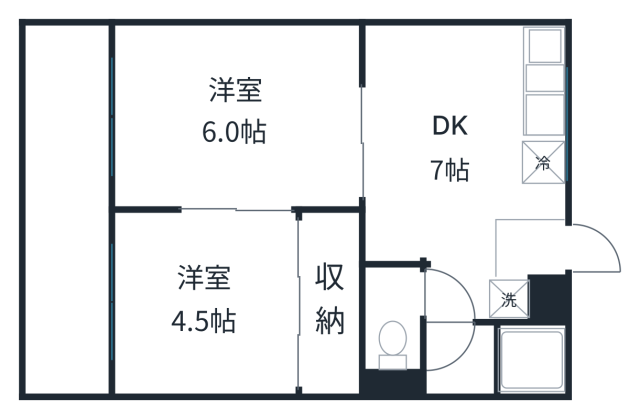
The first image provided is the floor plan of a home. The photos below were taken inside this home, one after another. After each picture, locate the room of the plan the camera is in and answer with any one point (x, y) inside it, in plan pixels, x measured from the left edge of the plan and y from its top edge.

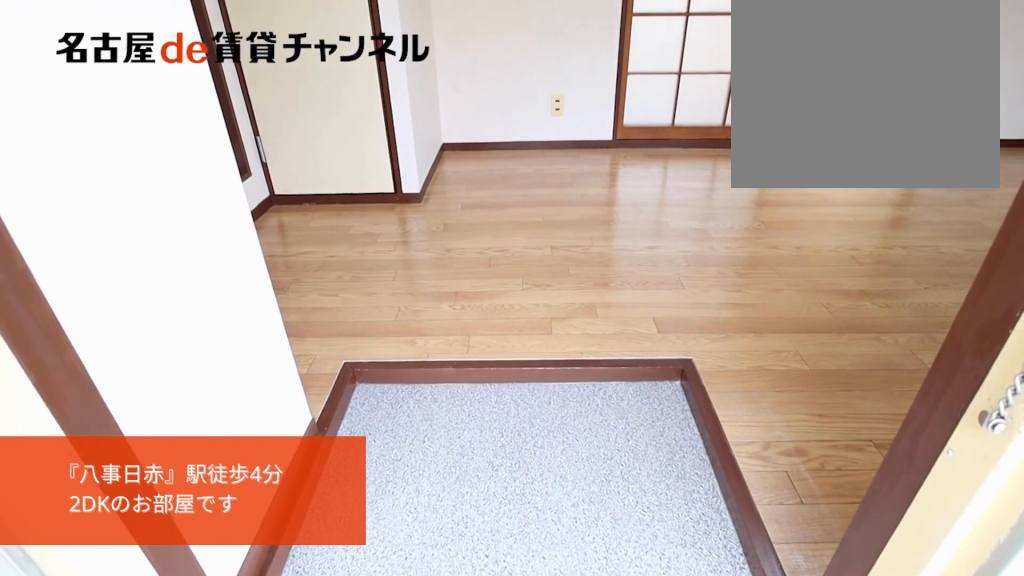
(532, 252)
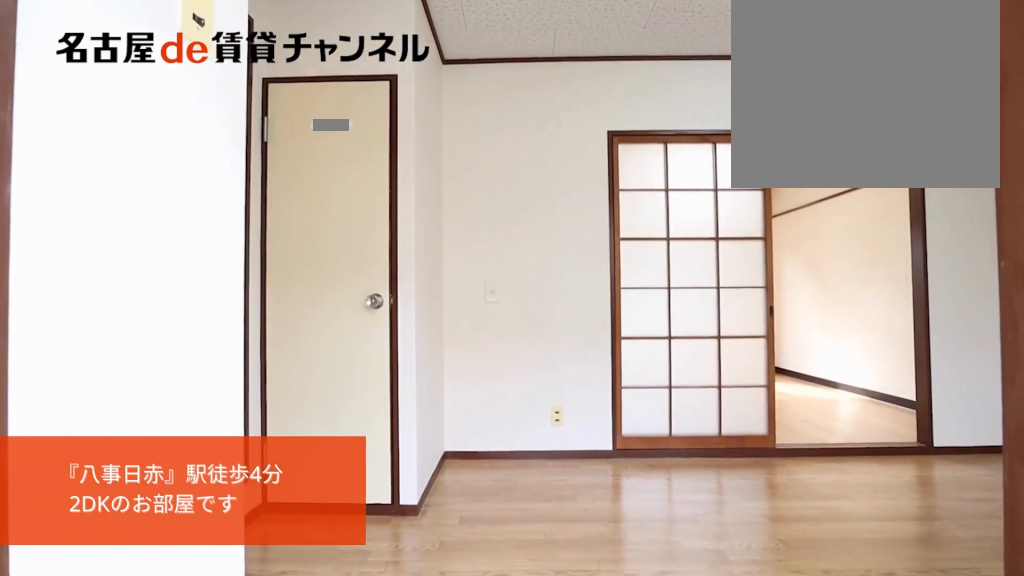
(532, 252)
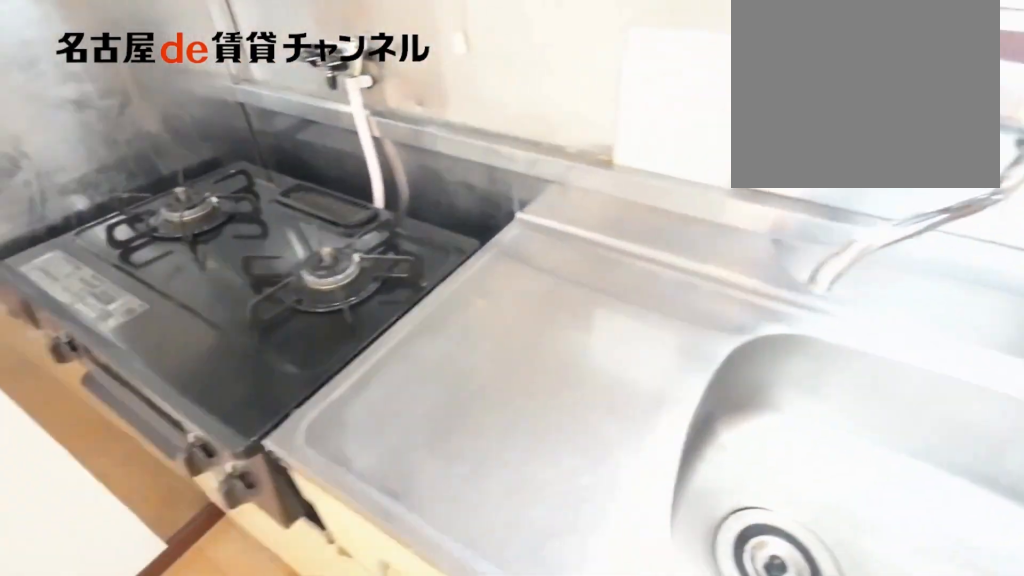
(541, 107)
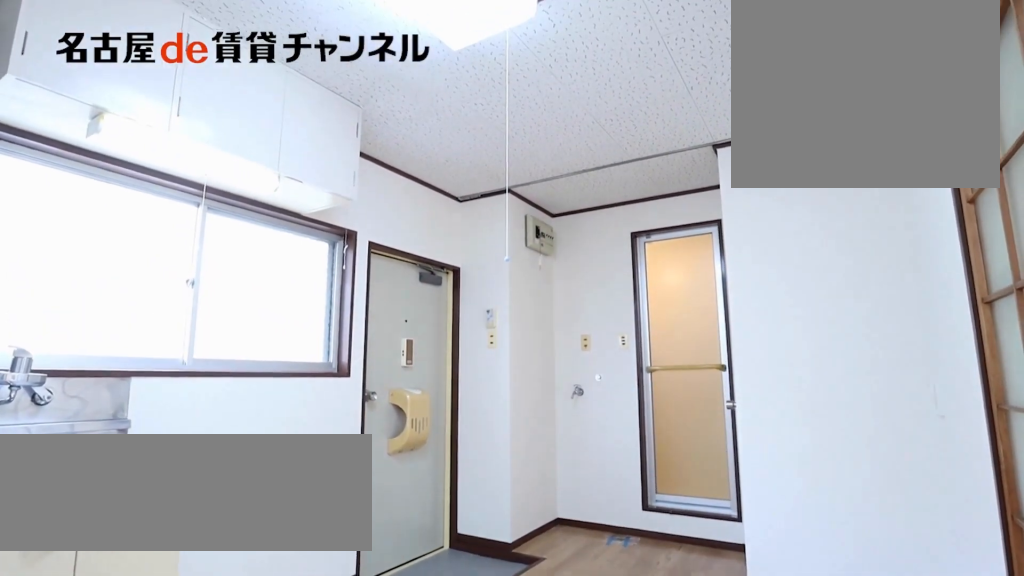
(474, 167)
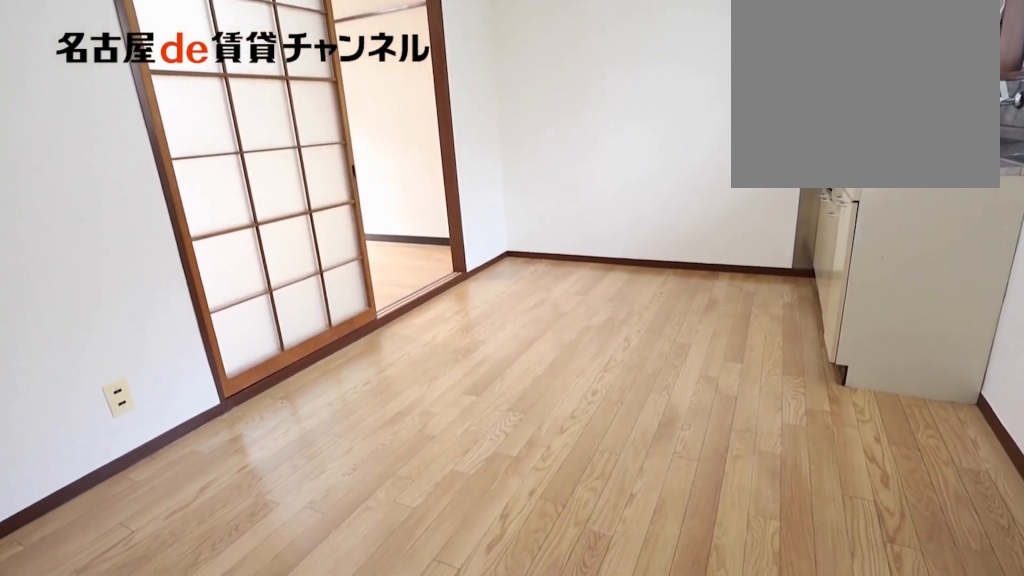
(474, 167)
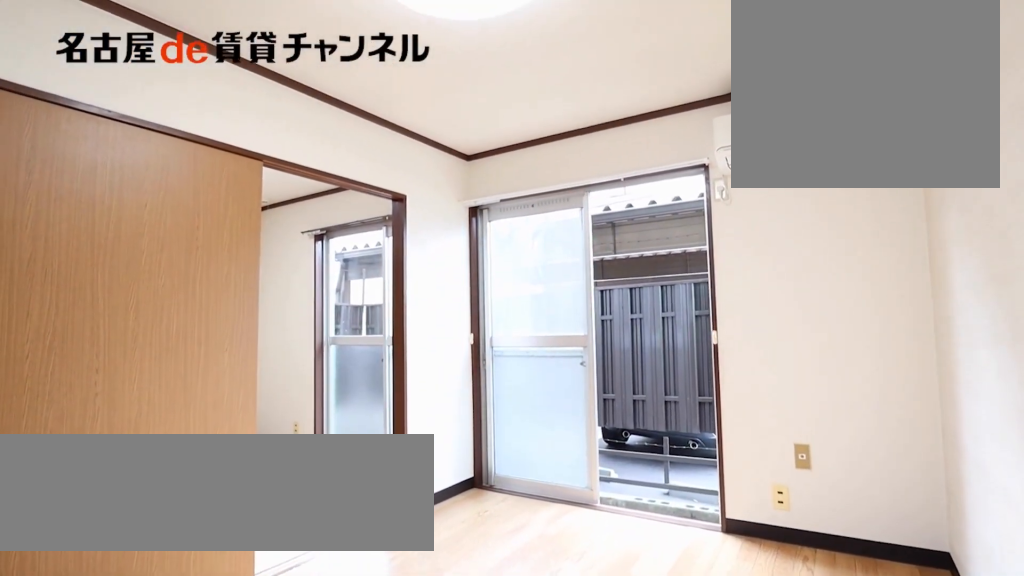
(236, 117)
